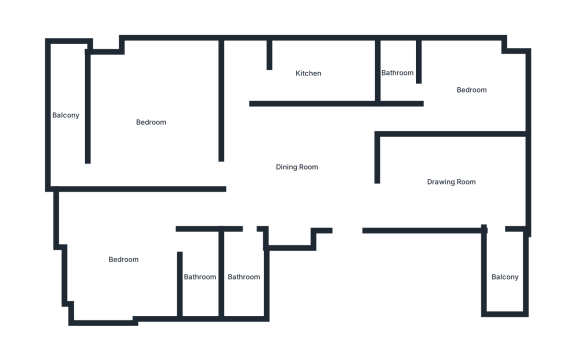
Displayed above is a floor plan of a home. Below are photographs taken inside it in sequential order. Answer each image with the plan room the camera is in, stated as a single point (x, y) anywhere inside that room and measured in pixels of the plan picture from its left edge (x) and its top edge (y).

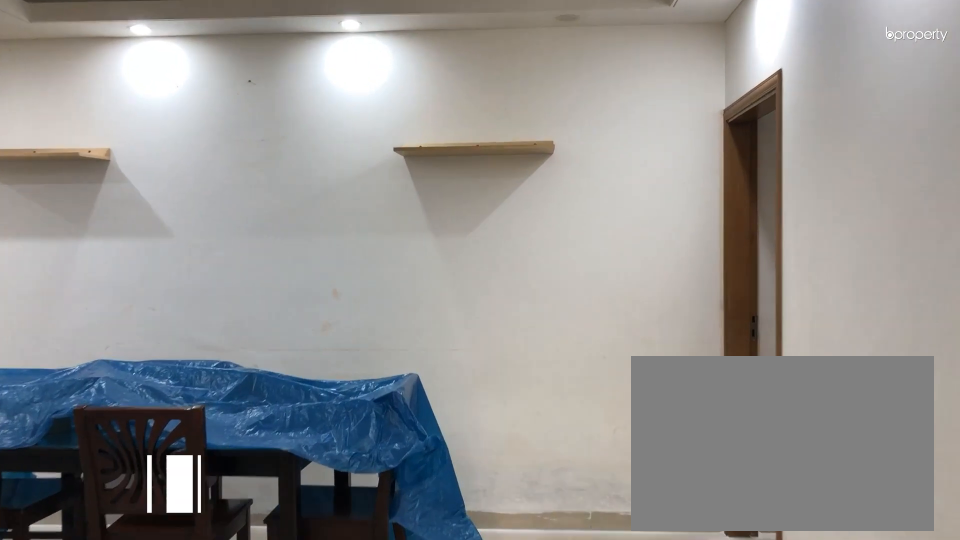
(298, 167)
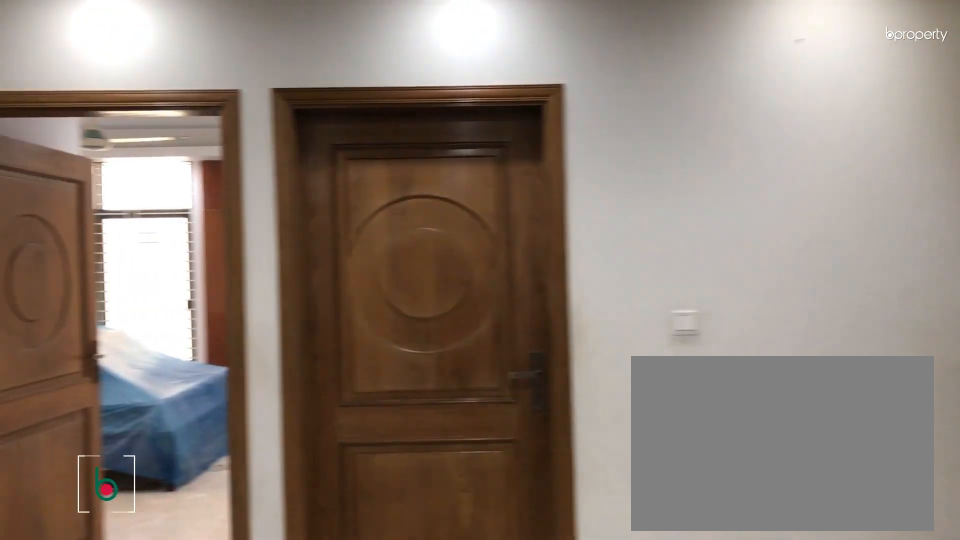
(298, 167)
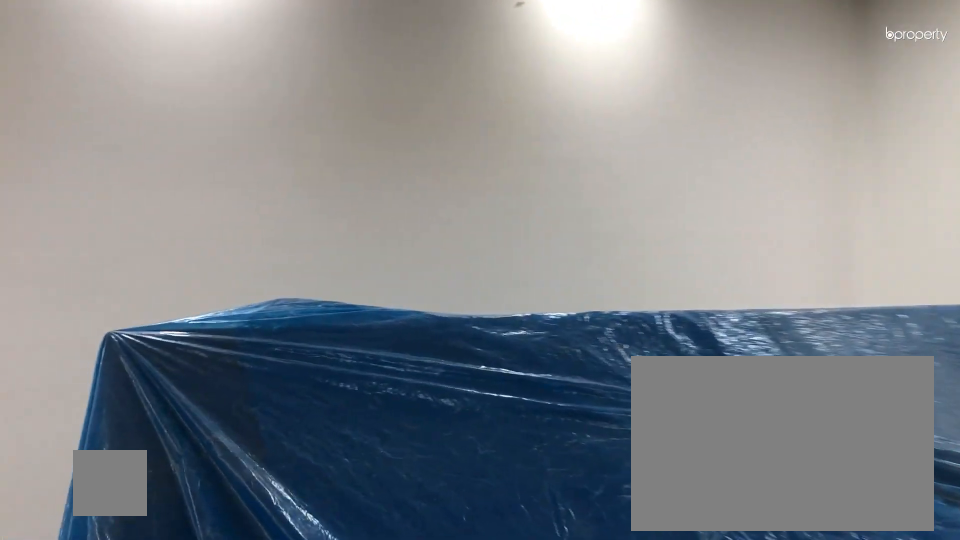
(449, 181)
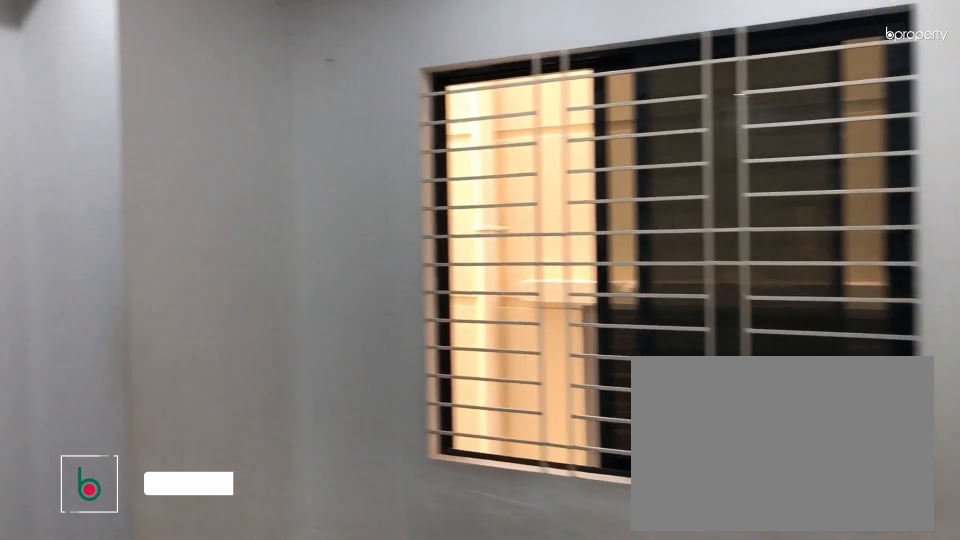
(473, 90)
